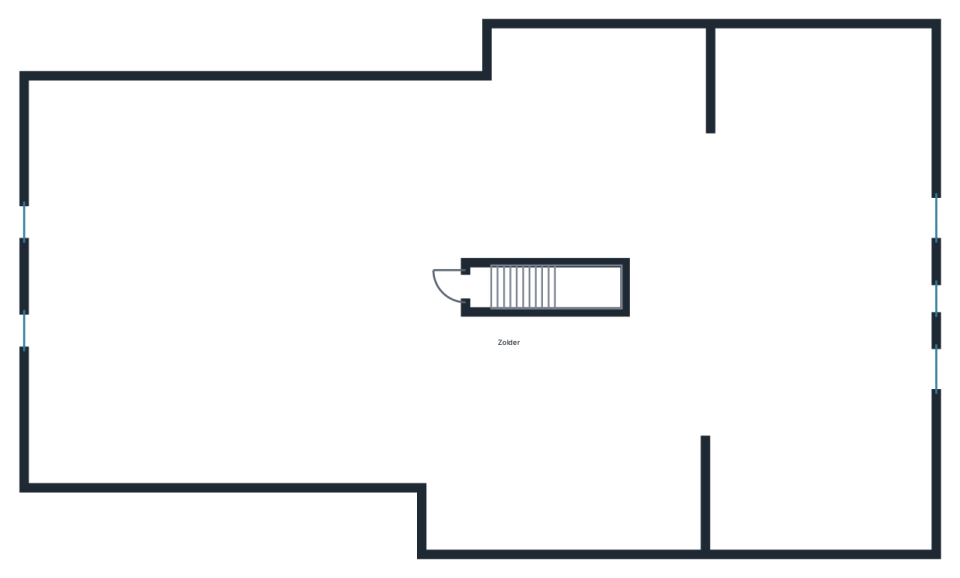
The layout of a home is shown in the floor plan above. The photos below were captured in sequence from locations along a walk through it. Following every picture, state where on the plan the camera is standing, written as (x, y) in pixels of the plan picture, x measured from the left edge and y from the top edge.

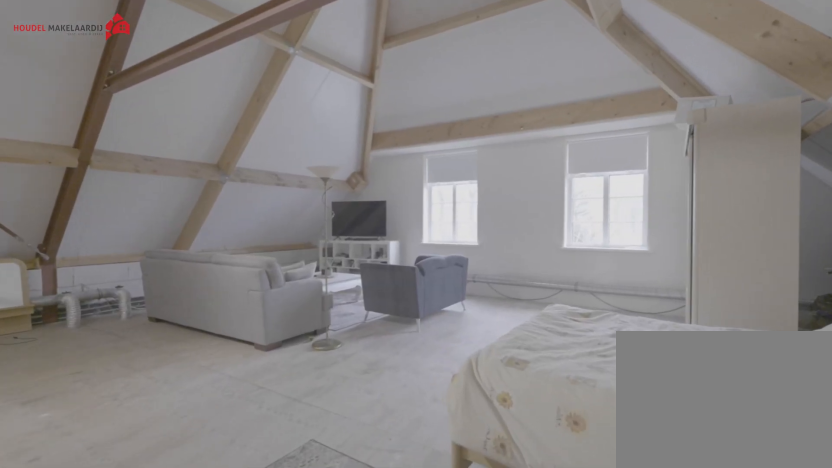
(271, 203)
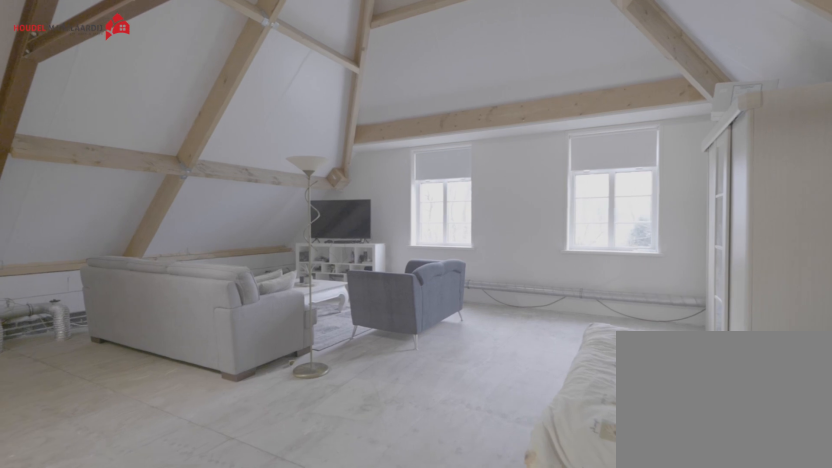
(258, 212)
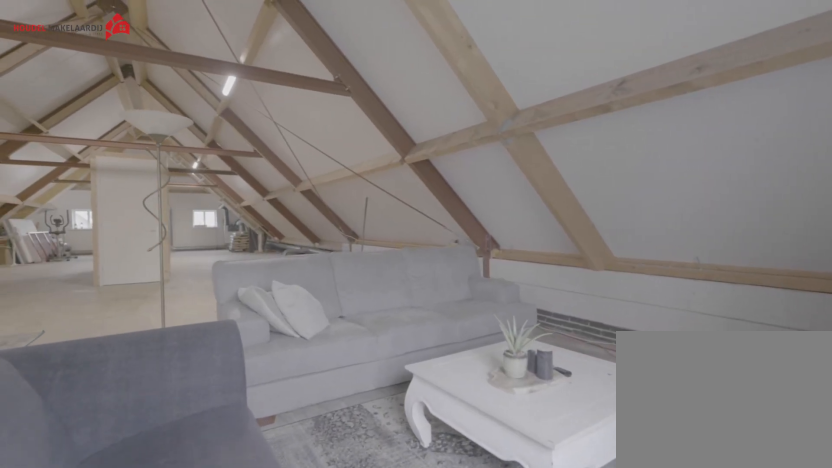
(96, 379)
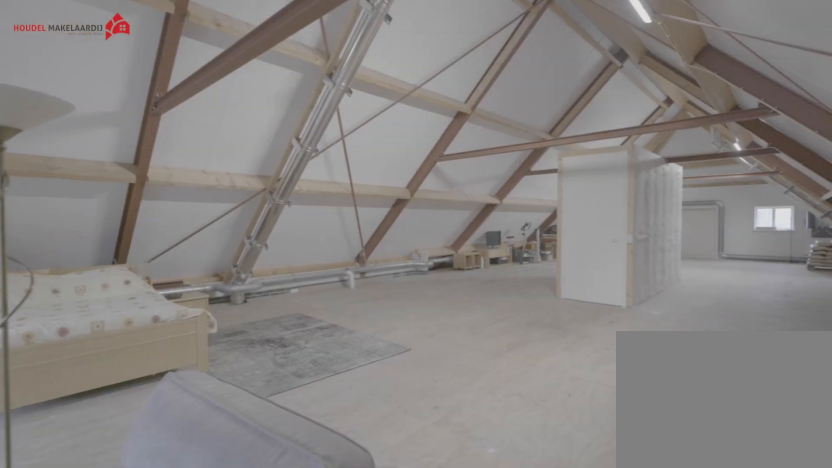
(231, 370)
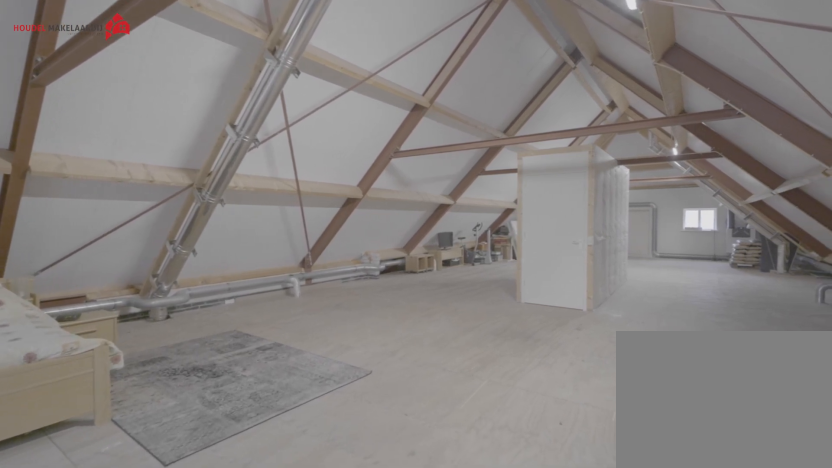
(281, 343)
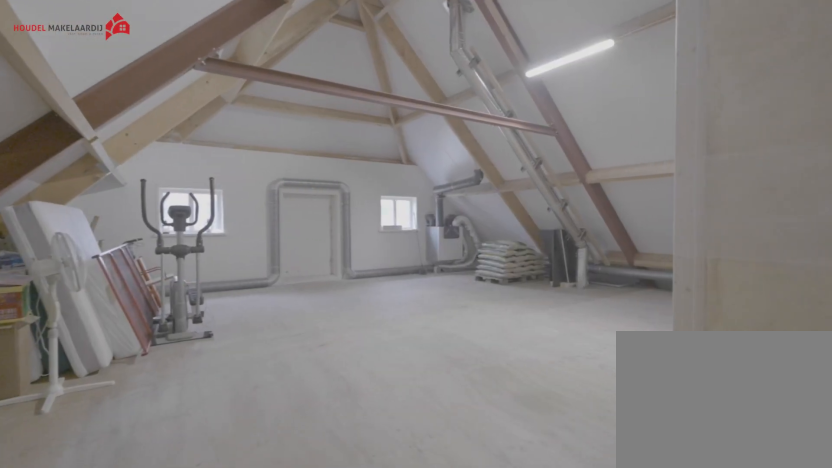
(605, 221)
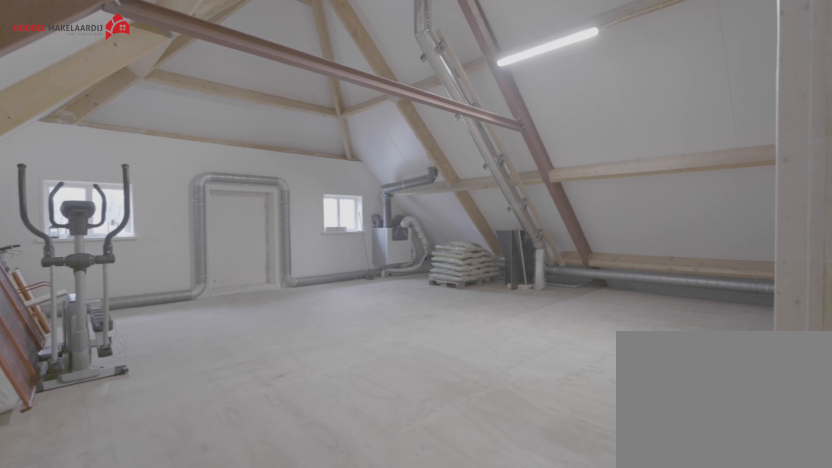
(613, 226)
